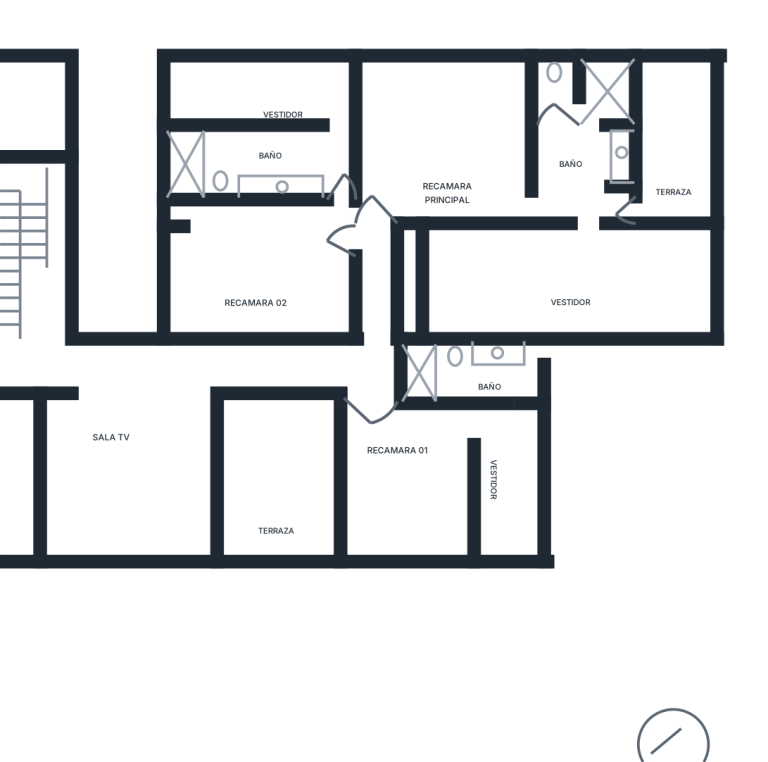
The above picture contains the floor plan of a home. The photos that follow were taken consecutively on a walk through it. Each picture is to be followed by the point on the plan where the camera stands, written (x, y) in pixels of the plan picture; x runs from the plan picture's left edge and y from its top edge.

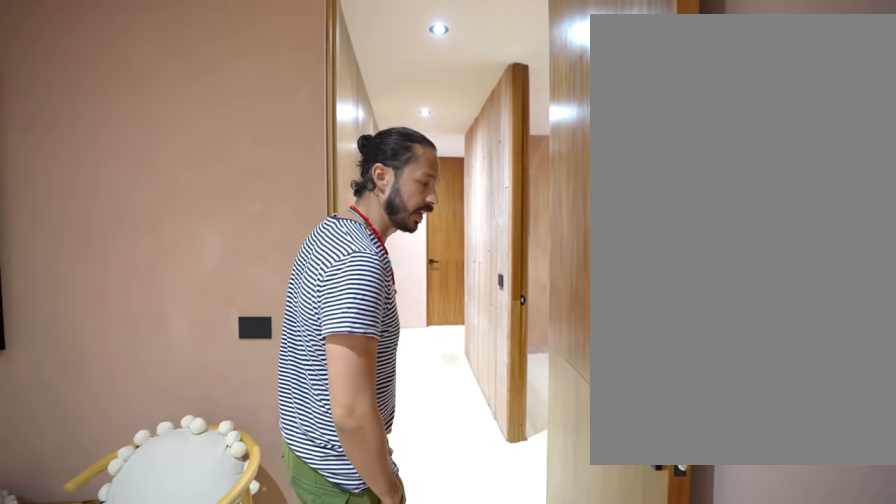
(397, 169)
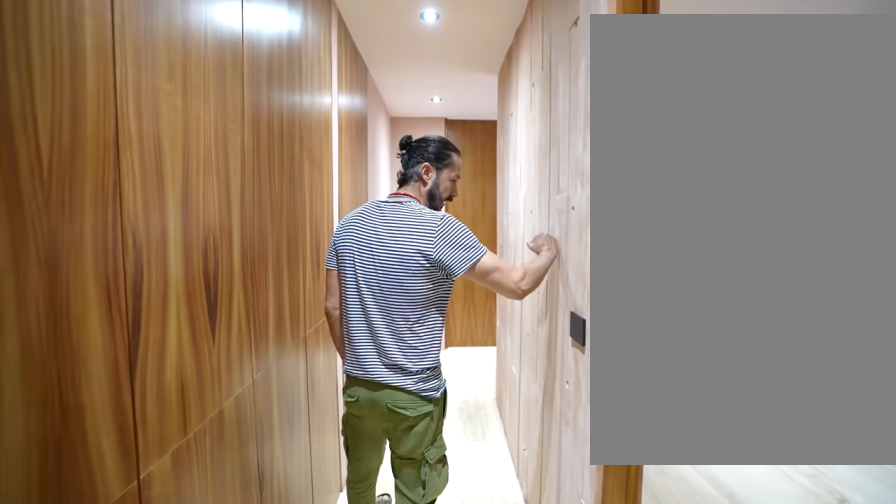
(379, 206)
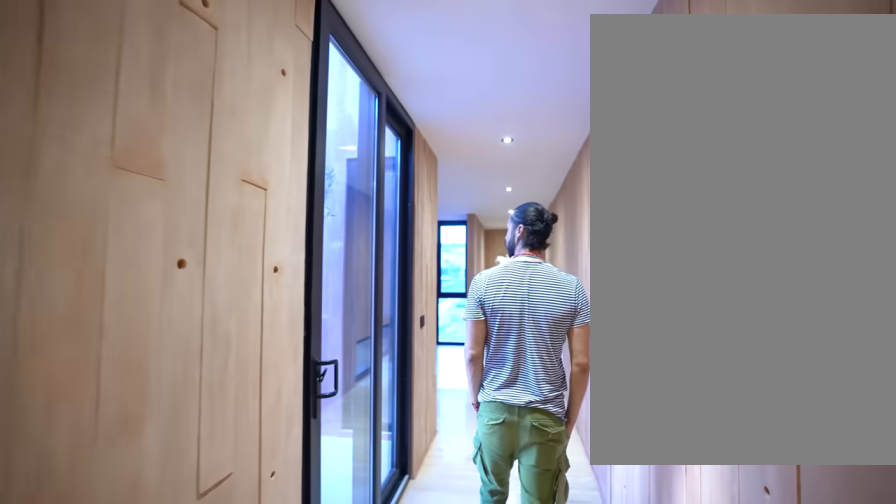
(378, 310)
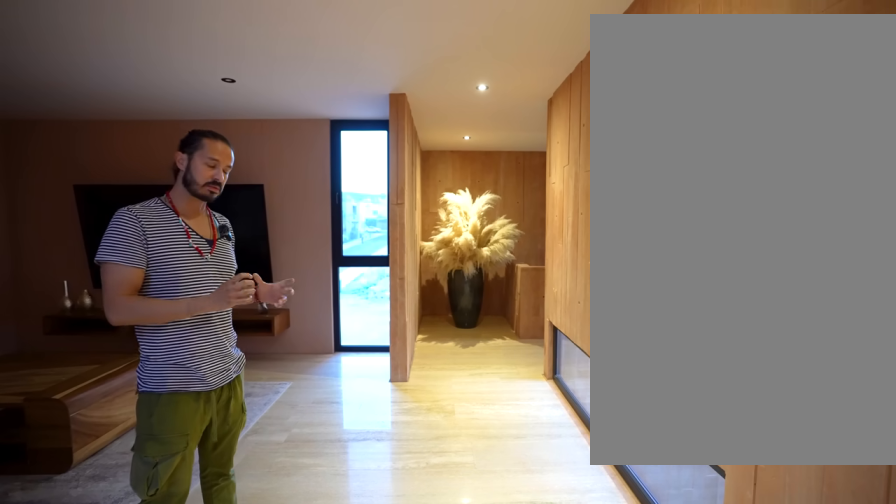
(213, 372)
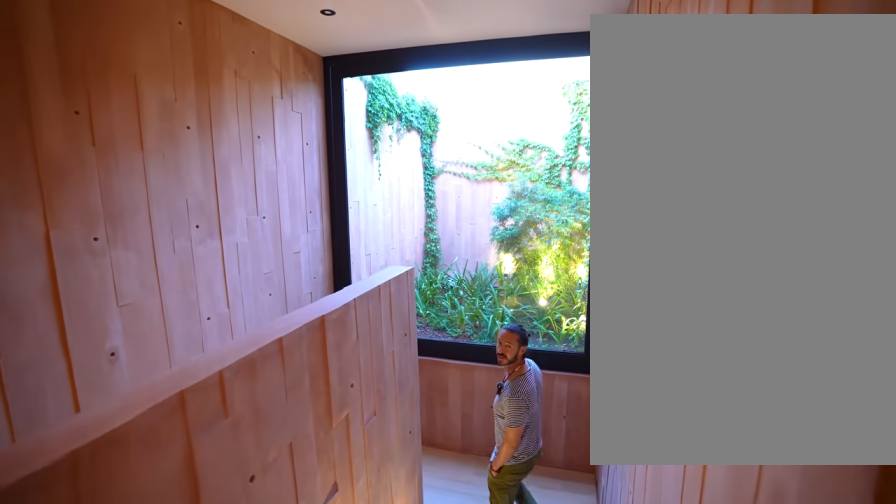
(46, 354)
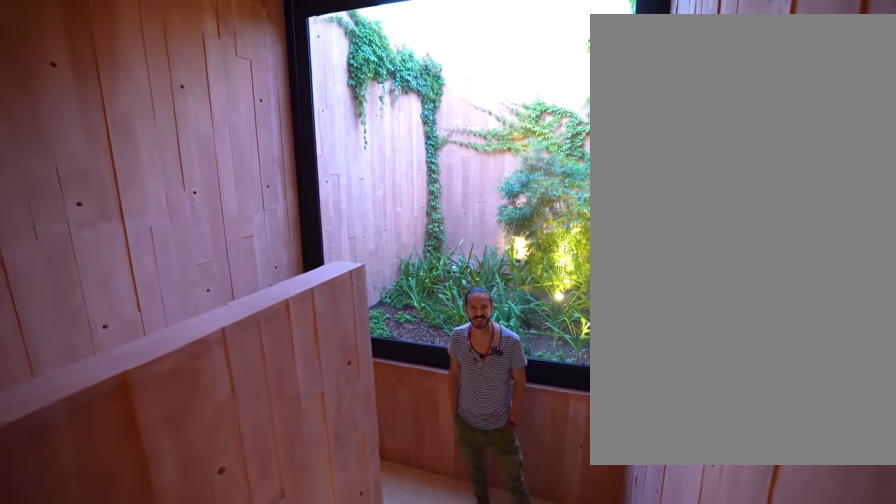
(49, 317)
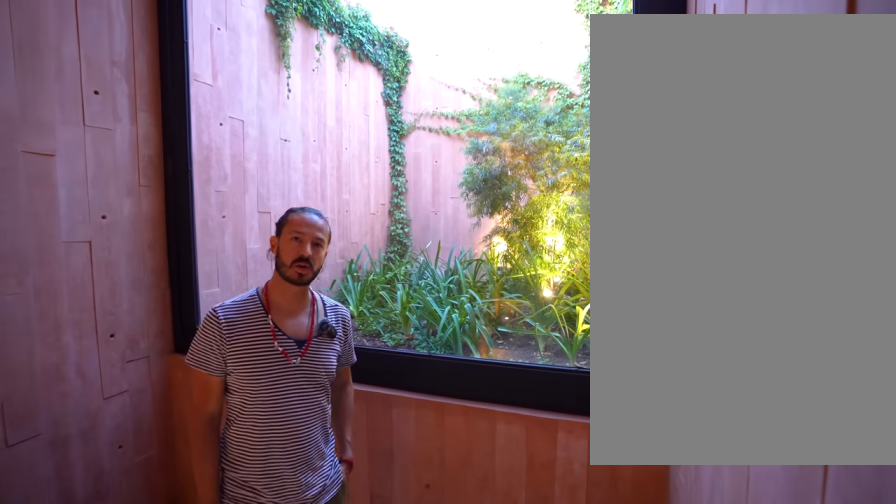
(49, 239)
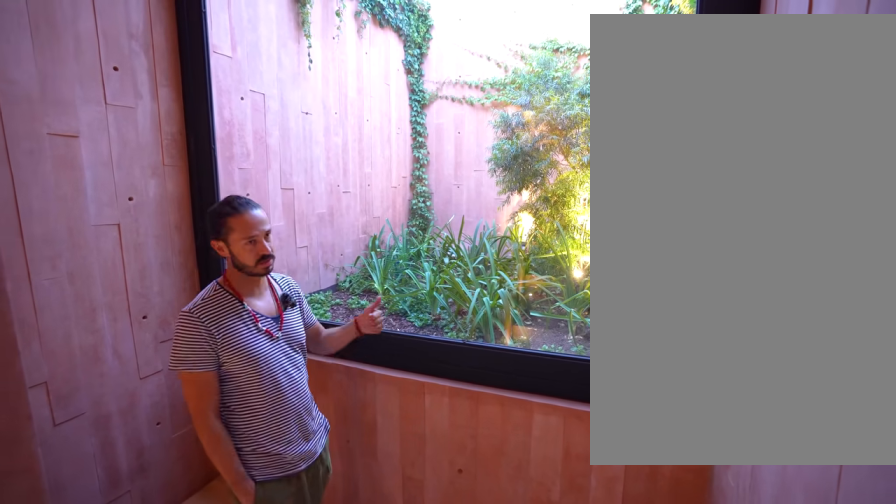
(46, 212)
